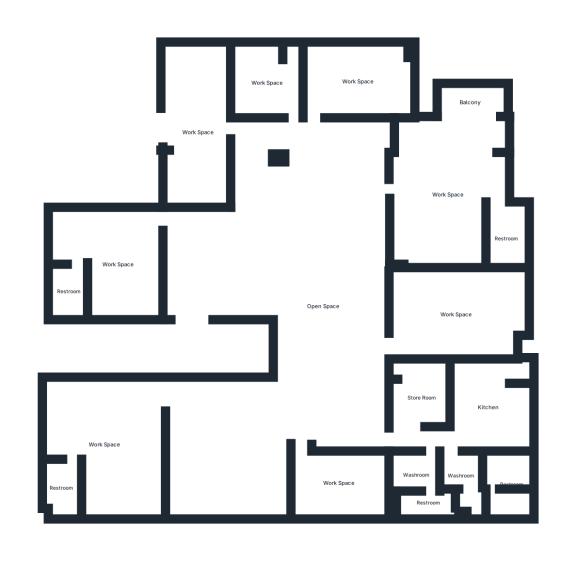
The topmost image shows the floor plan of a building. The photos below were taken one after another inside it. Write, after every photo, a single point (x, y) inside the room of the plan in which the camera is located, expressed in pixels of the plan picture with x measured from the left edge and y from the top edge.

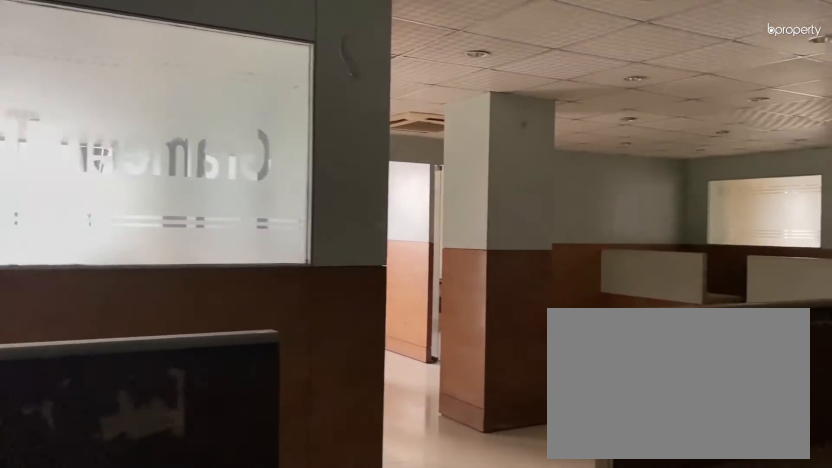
(253, 276)
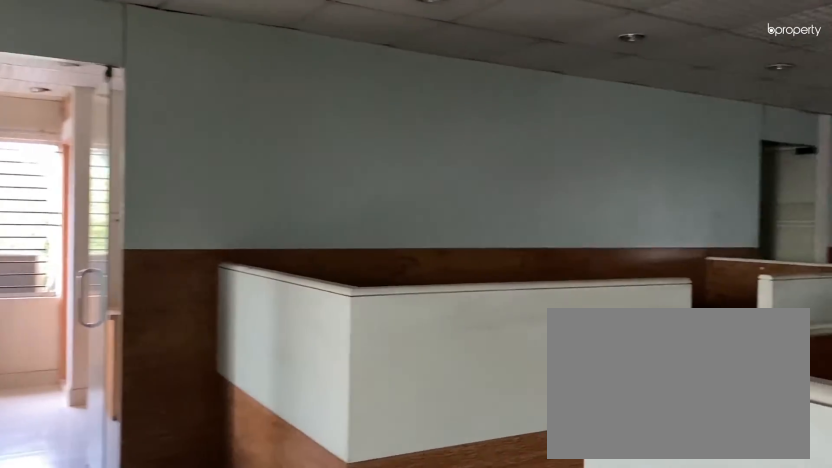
(328, 305)
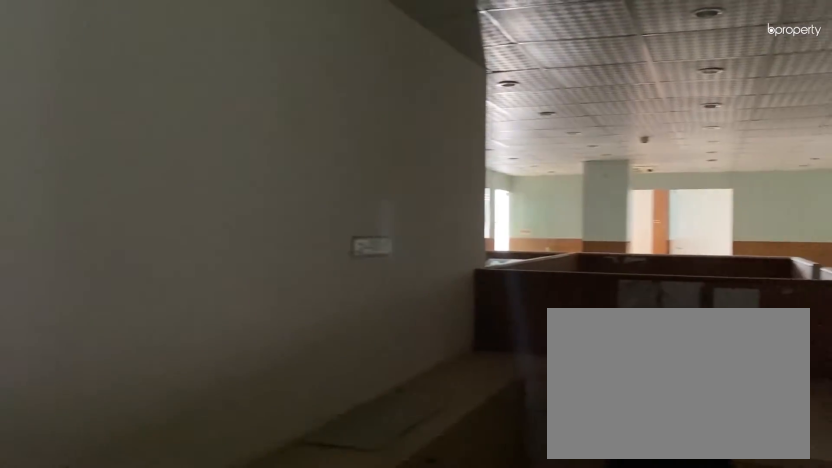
(329, 307)
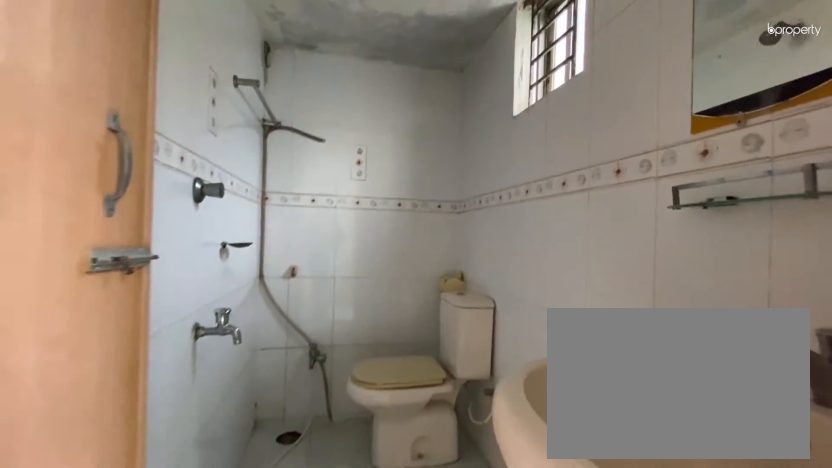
(72, 291)
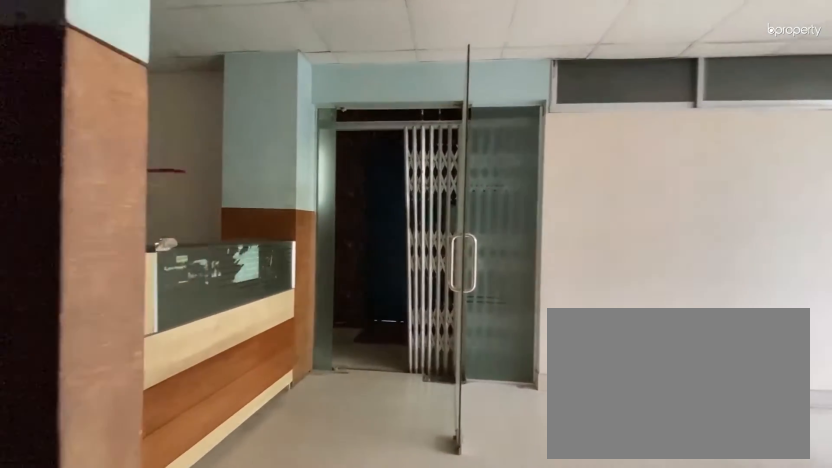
(235, 130)
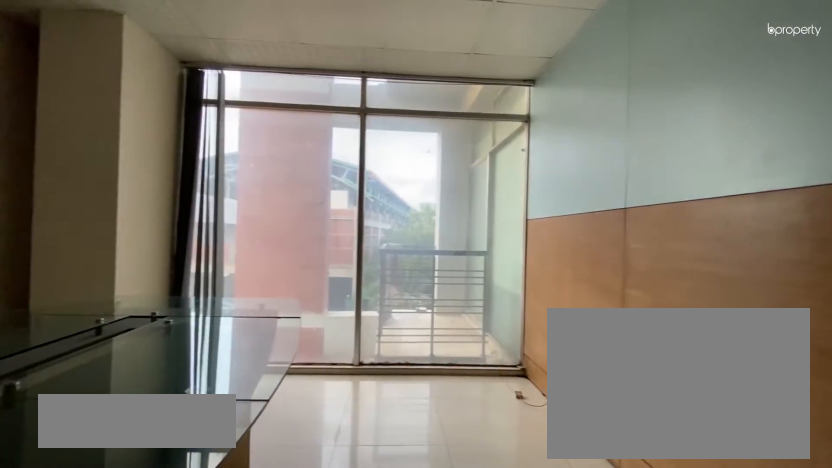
(361, 79)
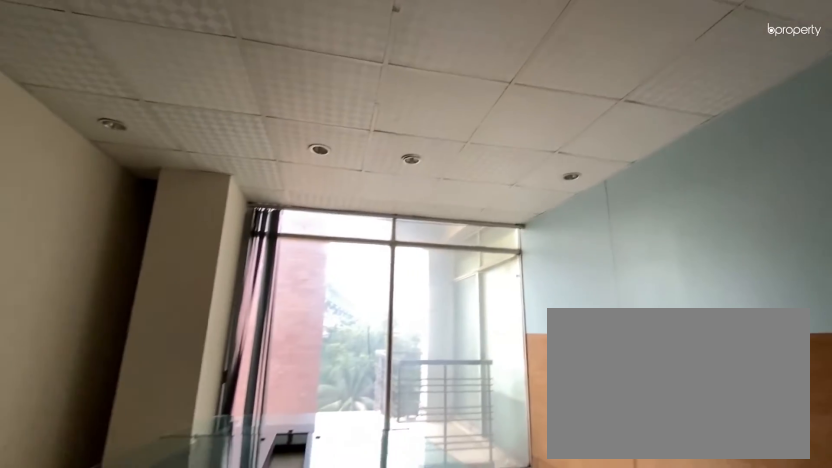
(361, 79)
